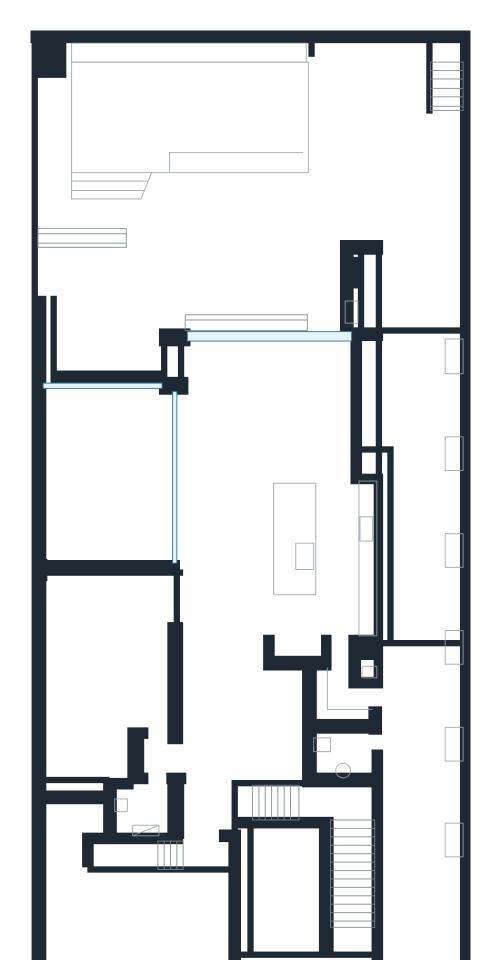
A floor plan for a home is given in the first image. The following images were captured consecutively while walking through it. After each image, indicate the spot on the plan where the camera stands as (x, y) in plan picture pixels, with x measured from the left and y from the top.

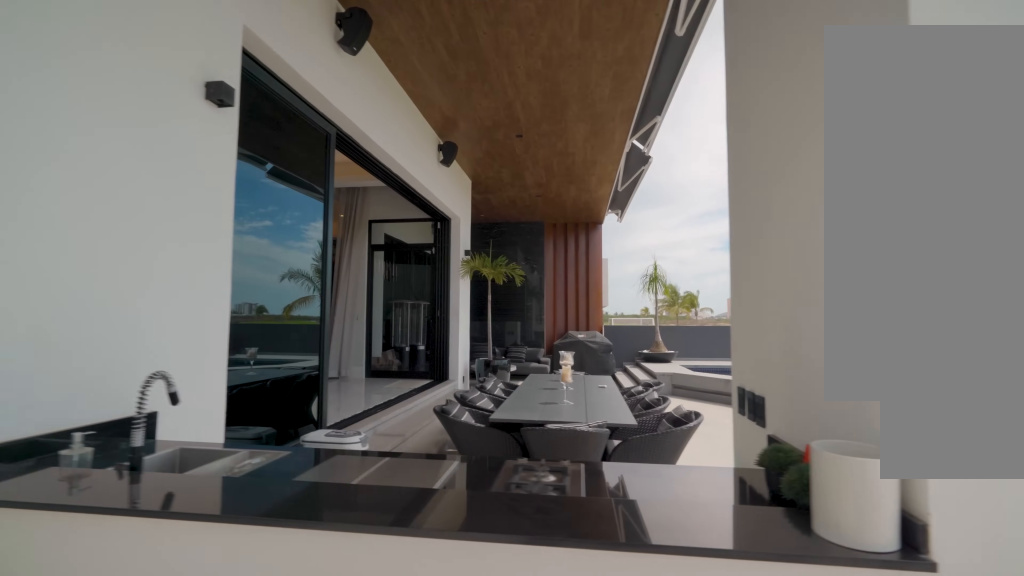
(410, 260)
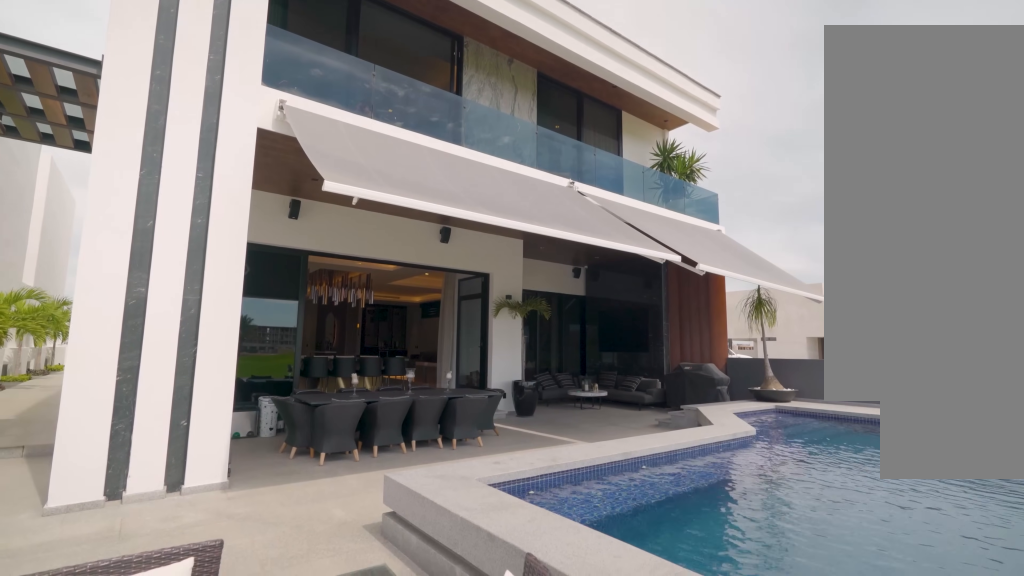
(349, 163)
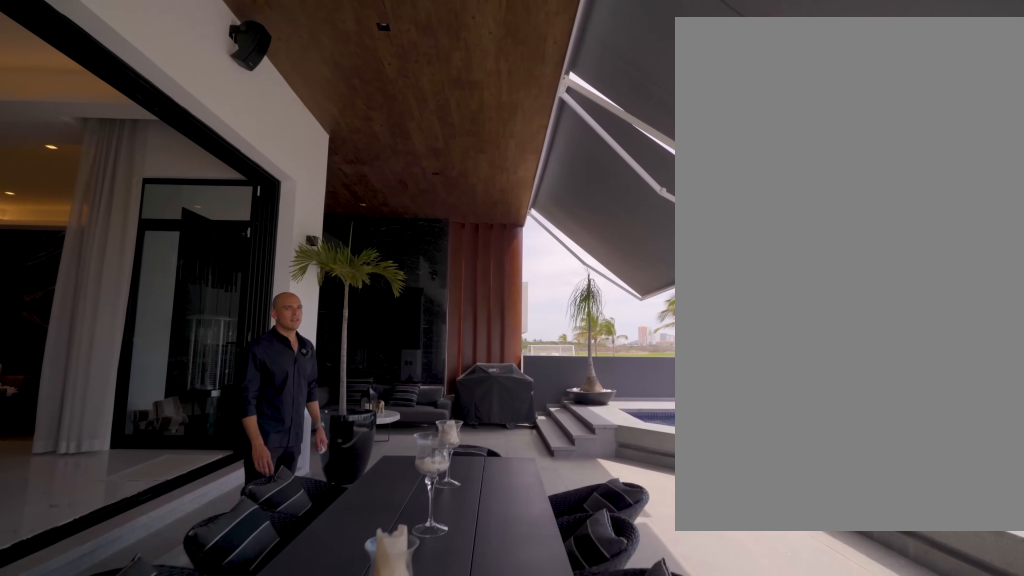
(335, 245)
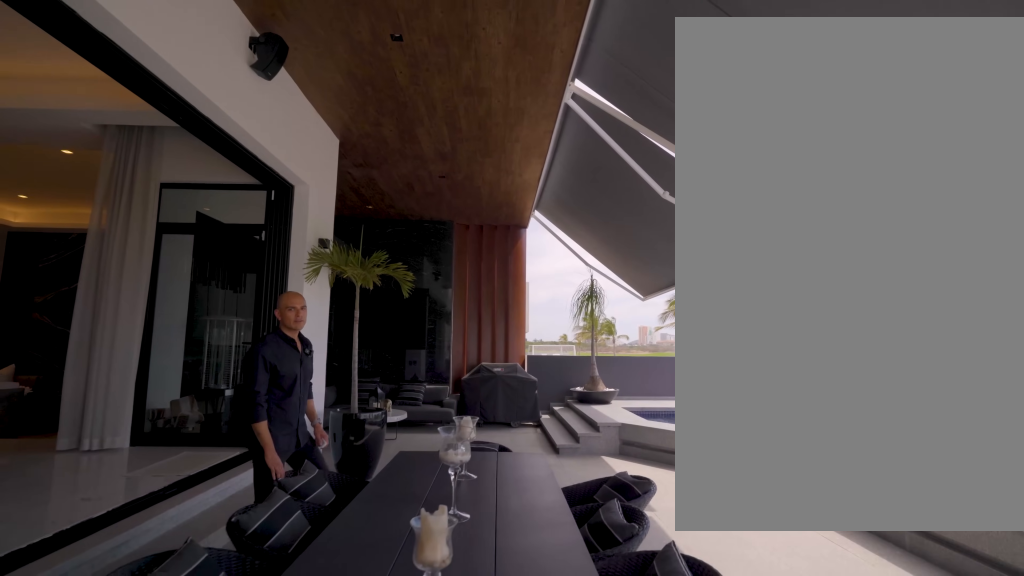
(335, 245)
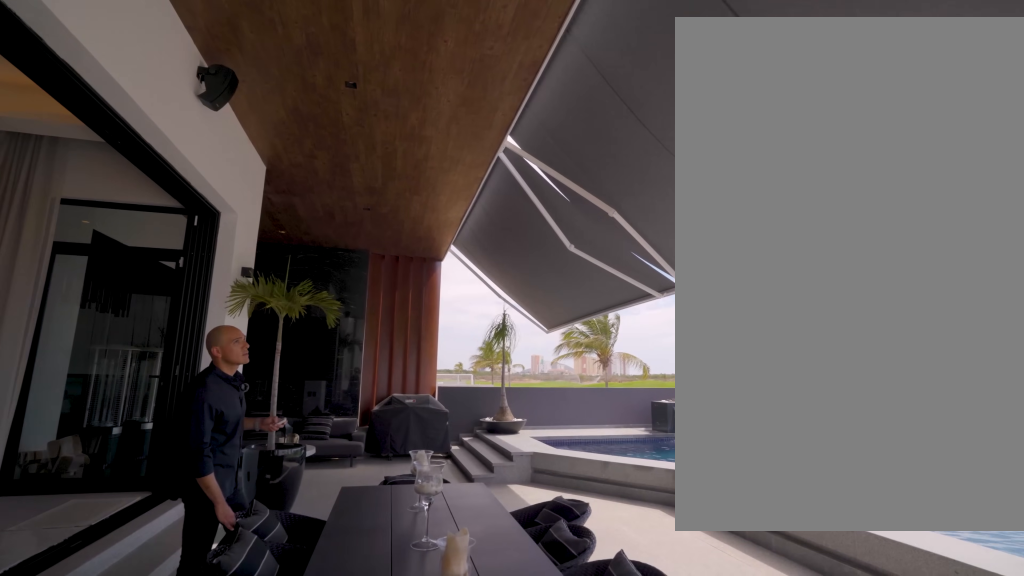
(335, 245)
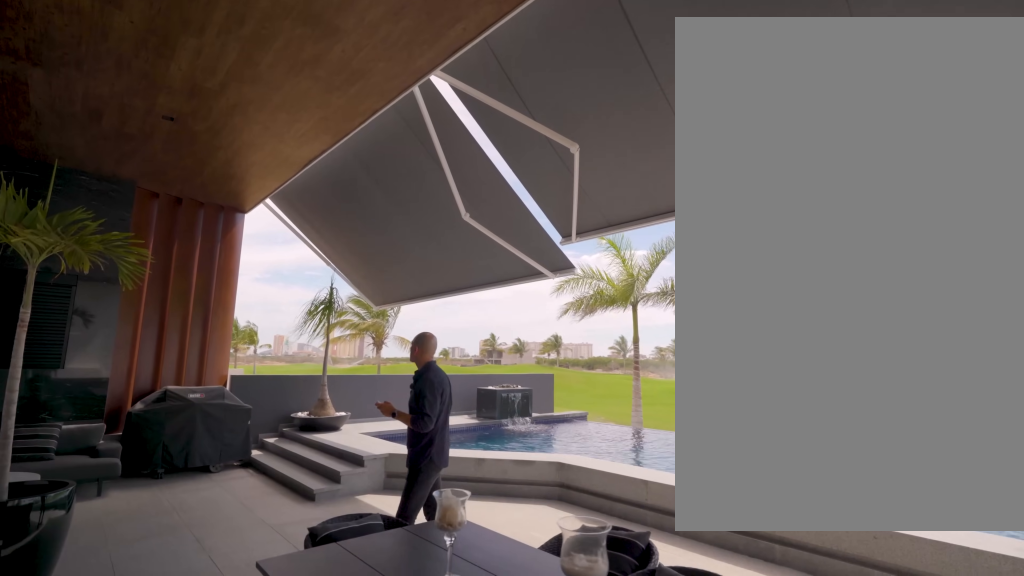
(289, 298)
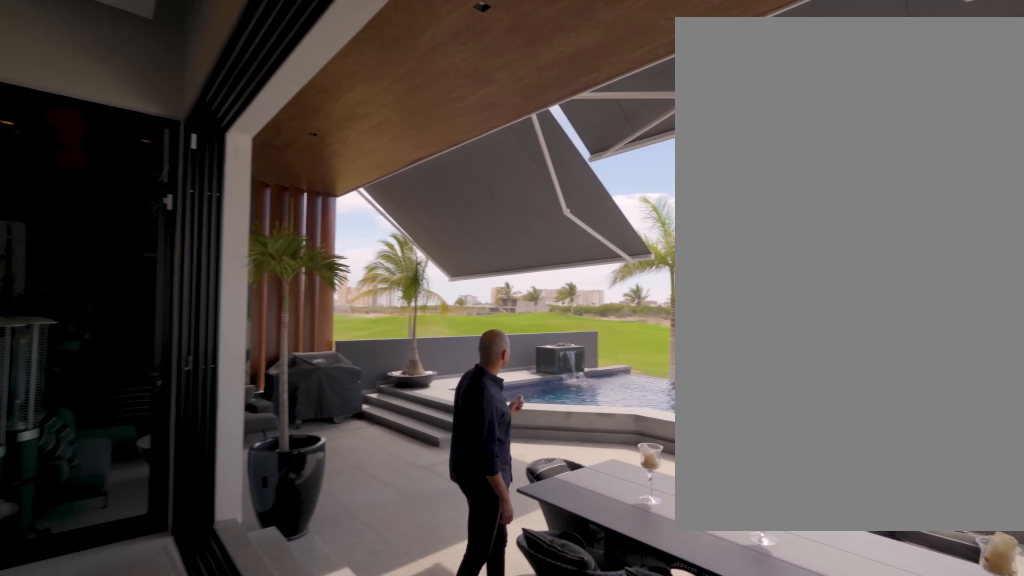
(250, 334)
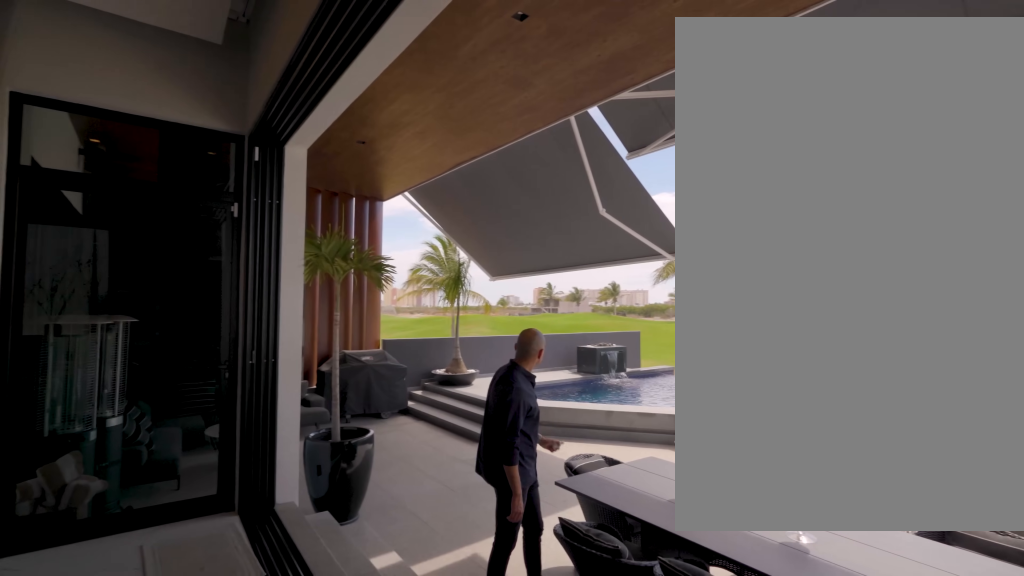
(292, 339)
